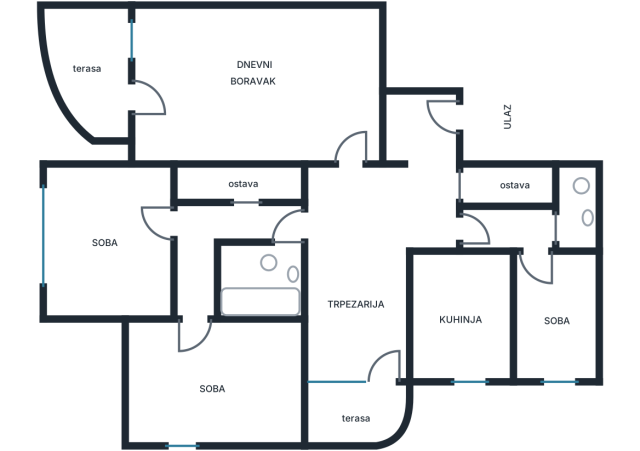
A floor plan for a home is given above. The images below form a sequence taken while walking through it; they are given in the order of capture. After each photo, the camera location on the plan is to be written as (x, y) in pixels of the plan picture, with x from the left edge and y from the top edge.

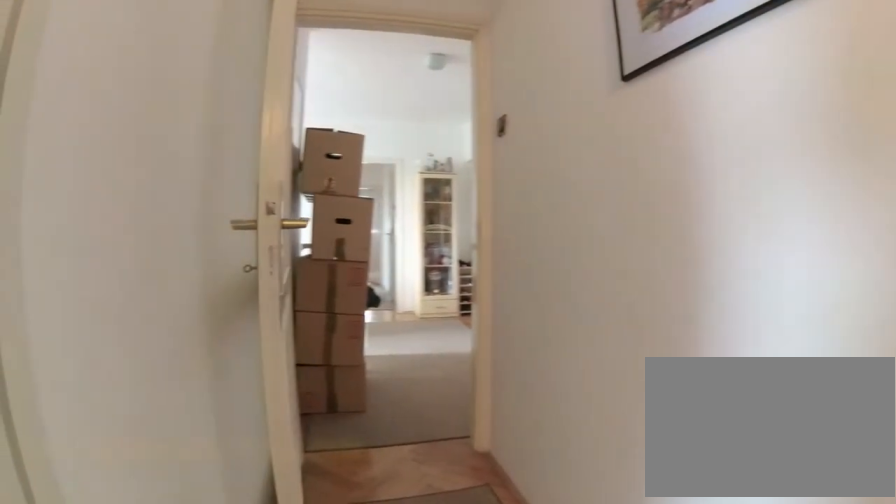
(551, 253)
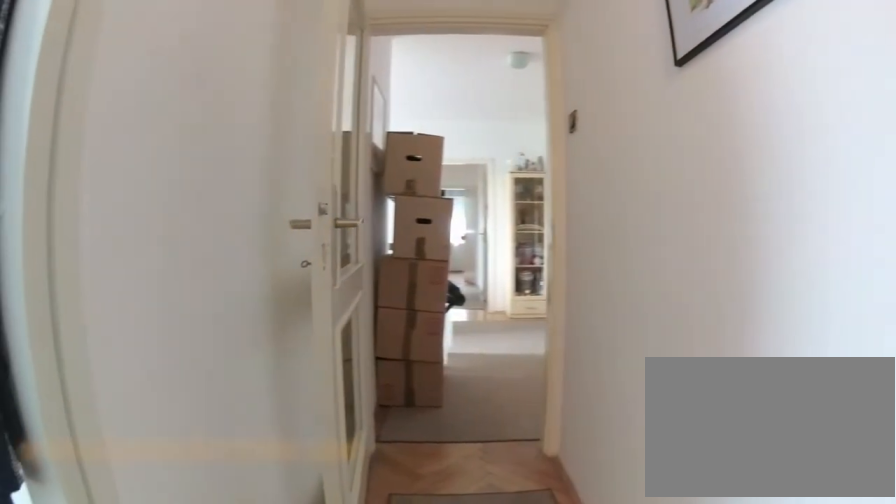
(554, 244)
